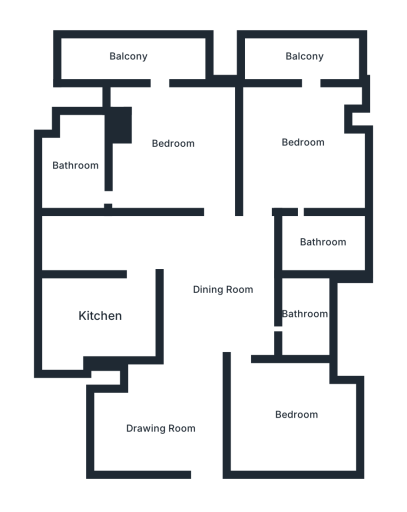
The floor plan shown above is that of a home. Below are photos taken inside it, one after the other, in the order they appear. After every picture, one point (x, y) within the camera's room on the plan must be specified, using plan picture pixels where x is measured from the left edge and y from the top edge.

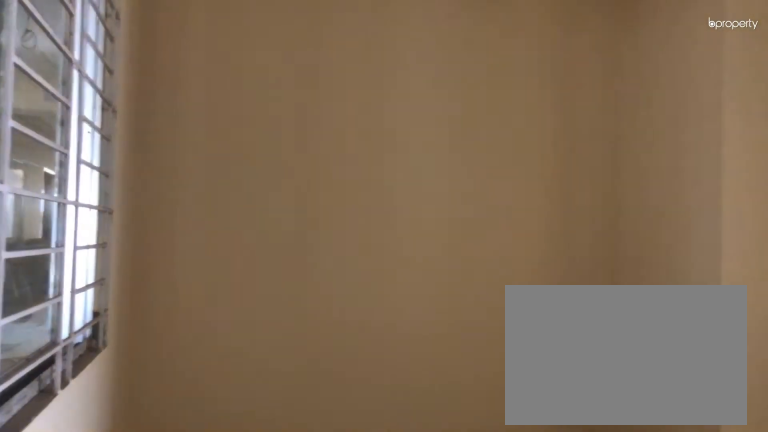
(165, 427)
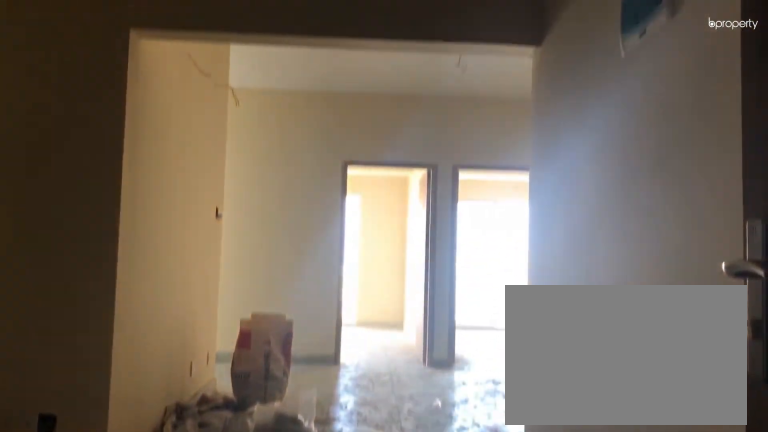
(167, 428)
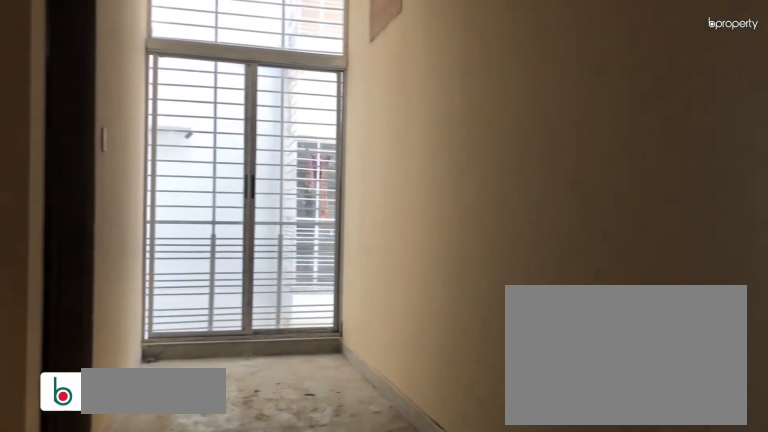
(222, 289)
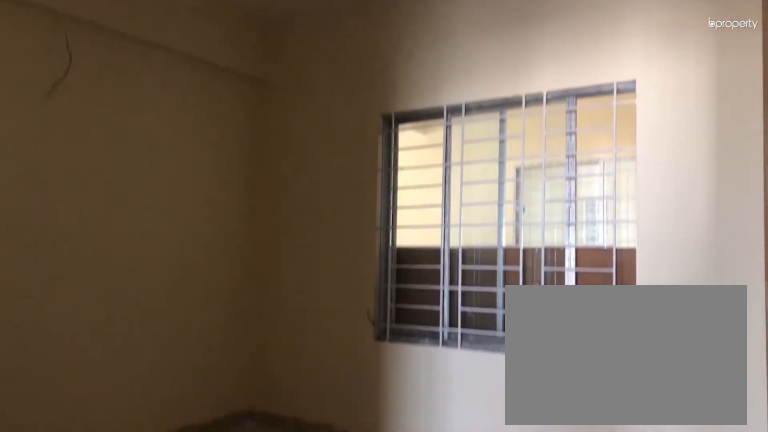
(297, 416)
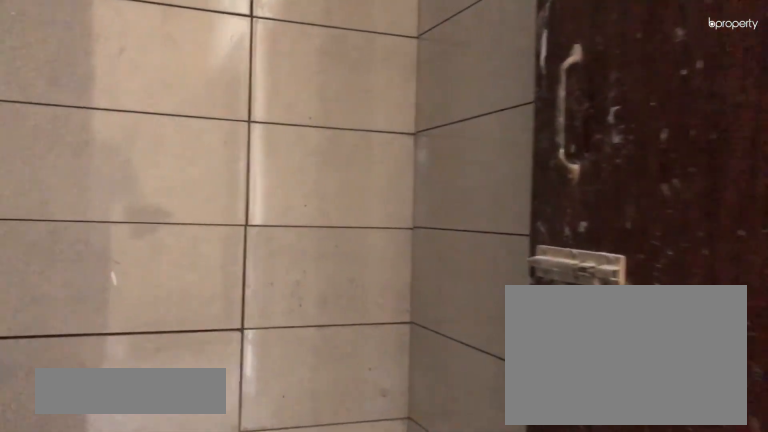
(303, 312)
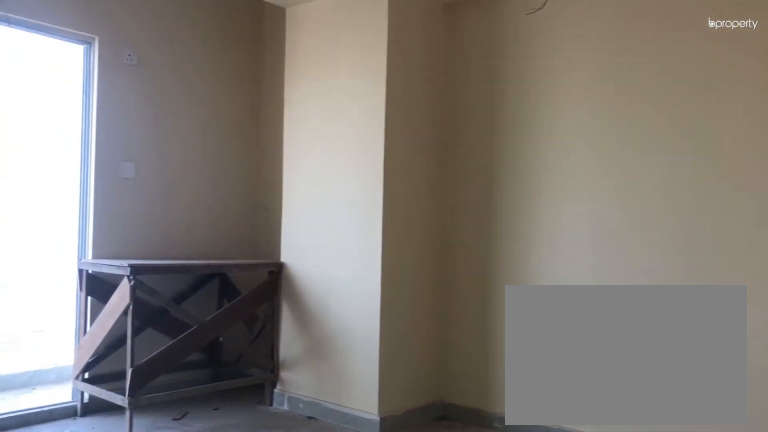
(303, 142)
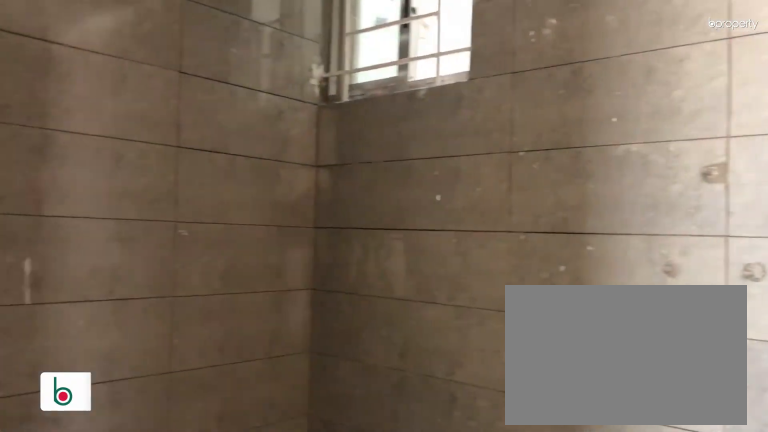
(321, 244)
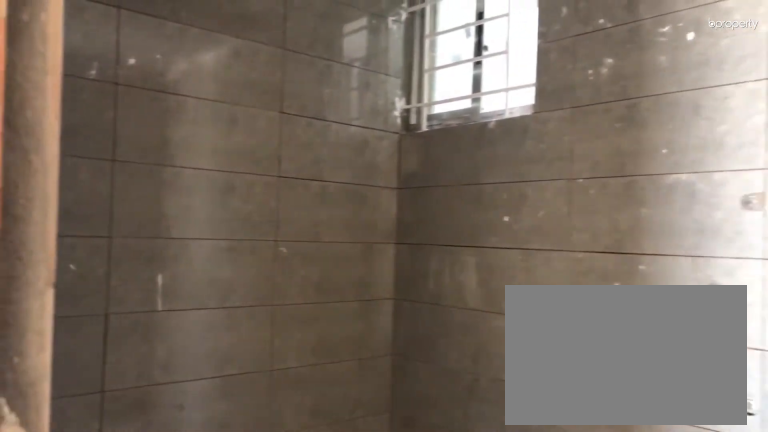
(321, 244)
